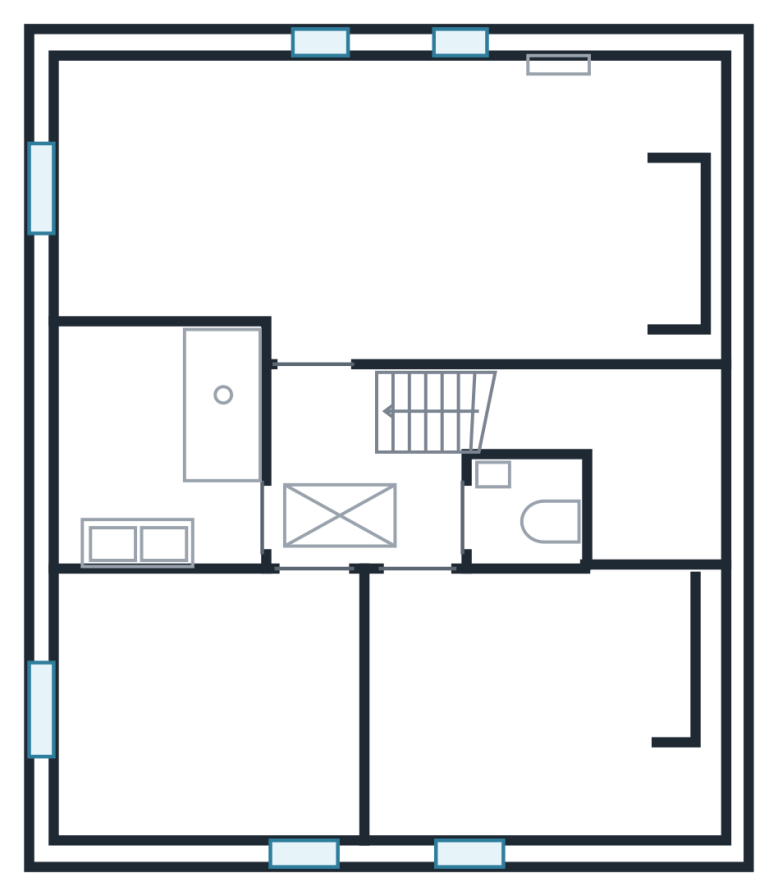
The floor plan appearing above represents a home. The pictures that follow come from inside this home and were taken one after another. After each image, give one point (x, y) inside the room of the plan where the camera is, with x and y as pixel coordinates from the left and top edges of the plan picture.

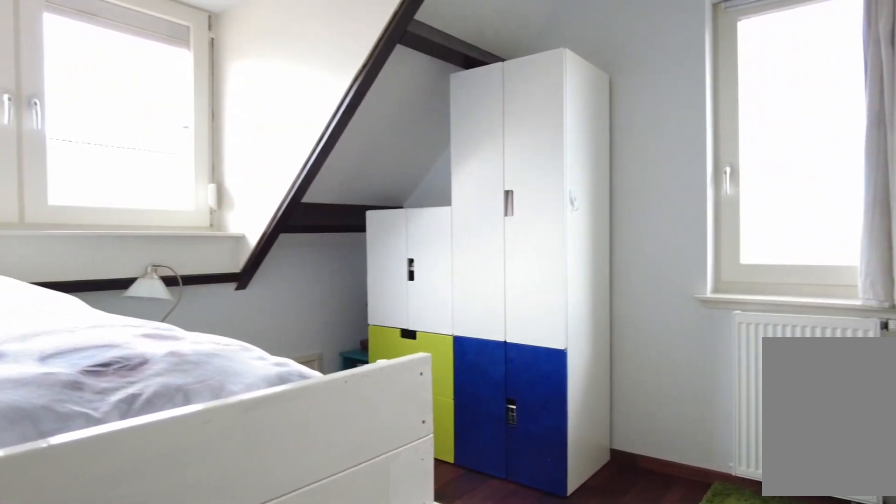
(525, 705)
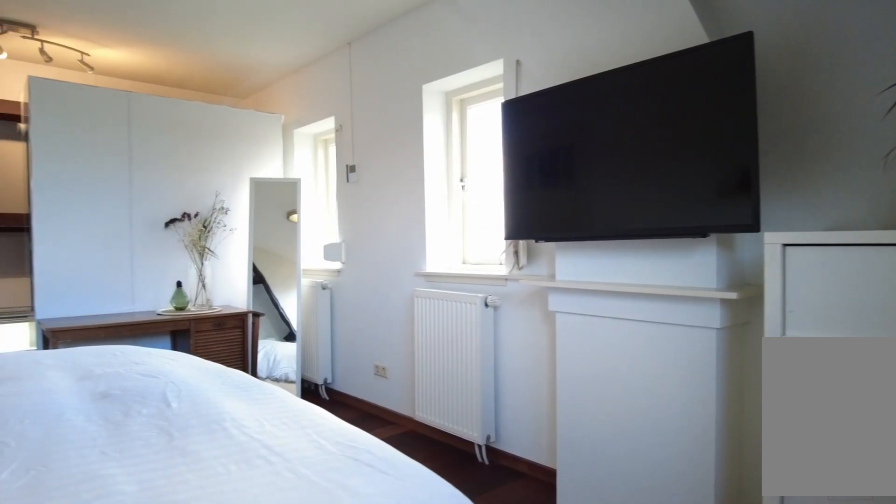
(411, 207)
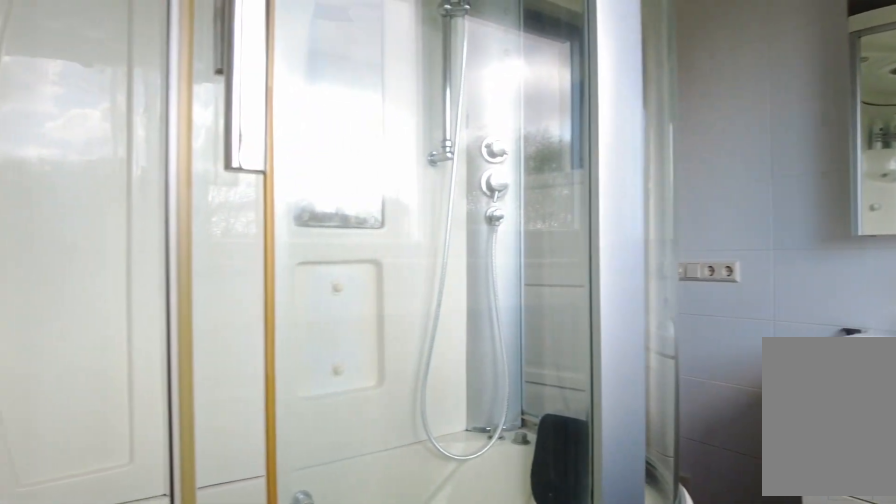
(154, 446)
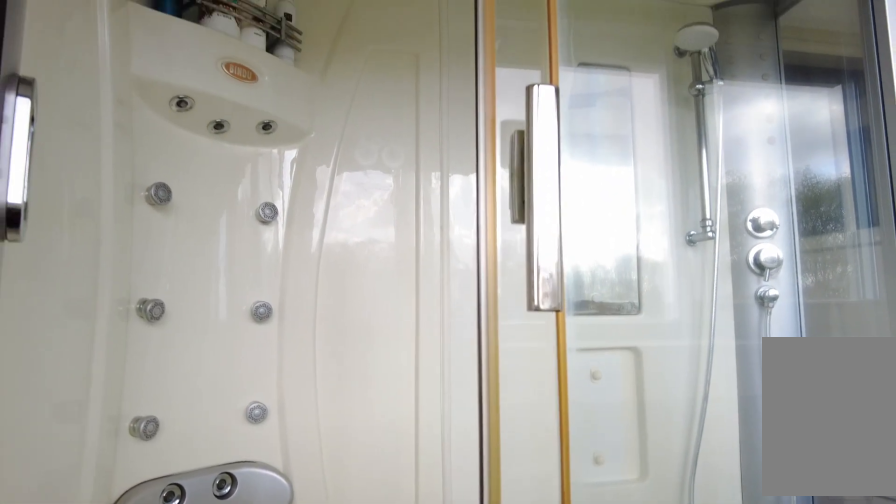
(154, 446)
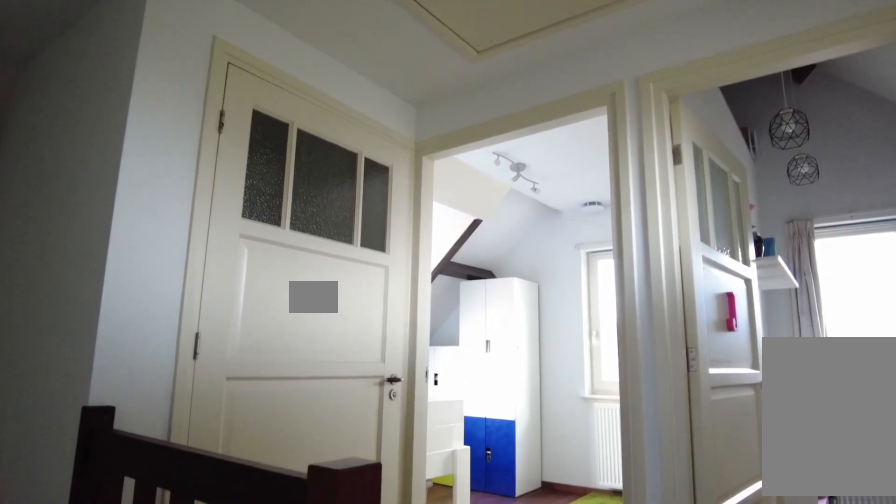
(354, 483)
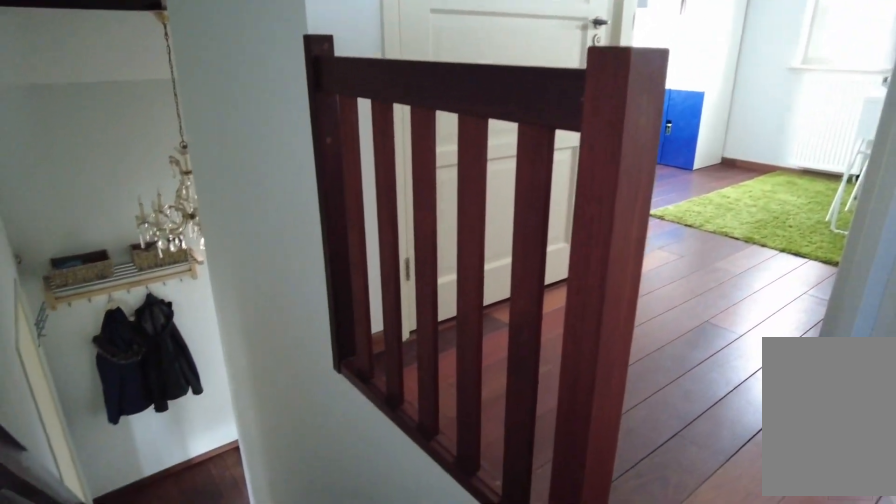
(354, 483)
